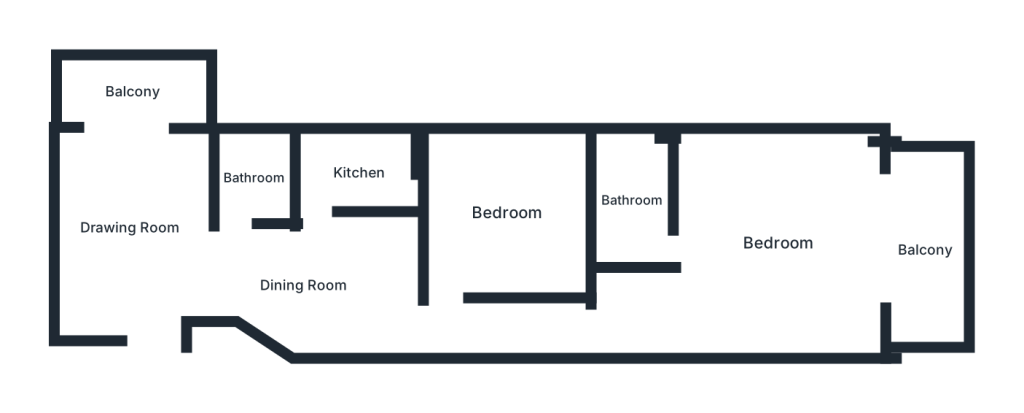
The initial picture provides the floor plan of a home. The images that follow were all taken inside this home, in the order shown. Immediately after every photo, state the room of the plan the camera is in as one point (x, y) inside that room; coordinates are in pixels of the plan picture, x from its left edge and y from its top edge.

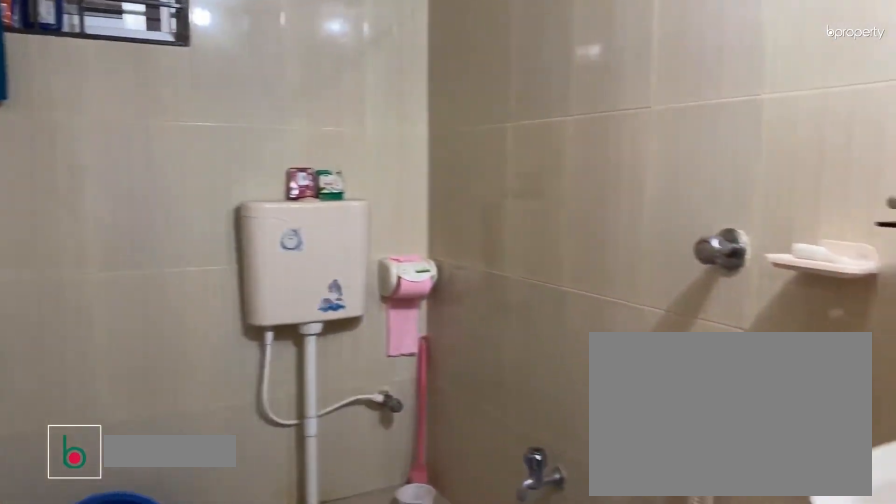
(252, 178)
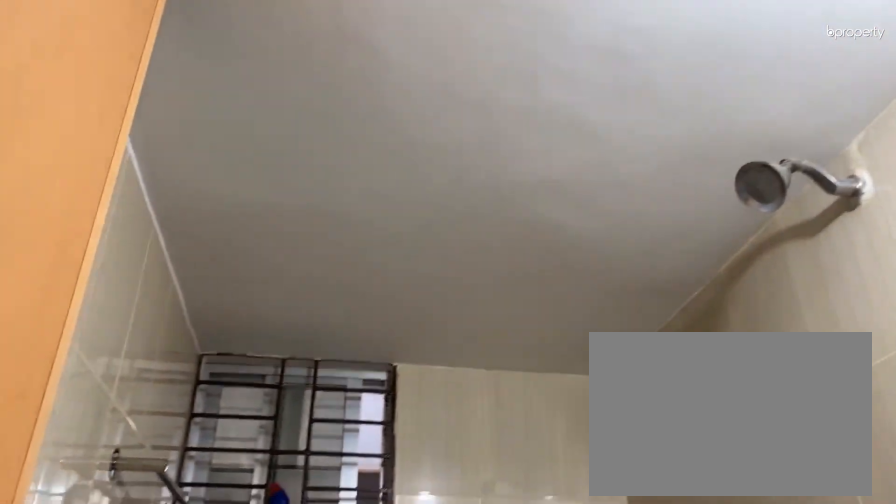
(252, 178)
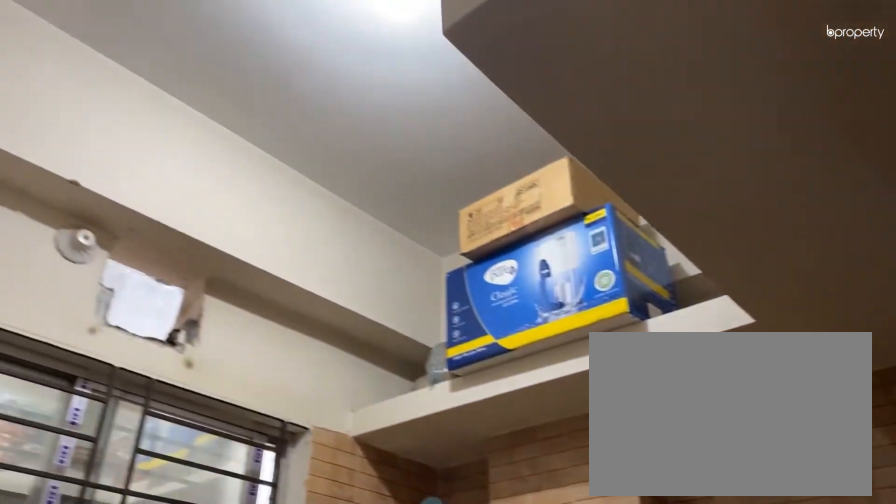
(360, 168)
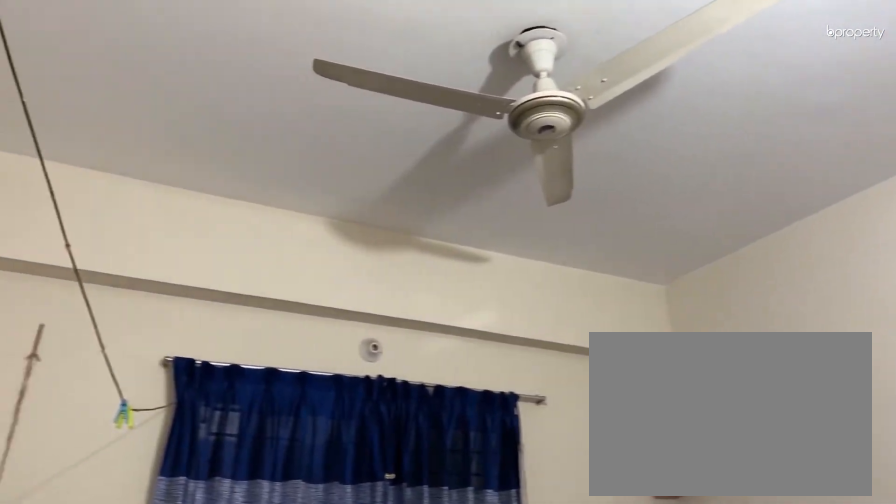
(505, 213)
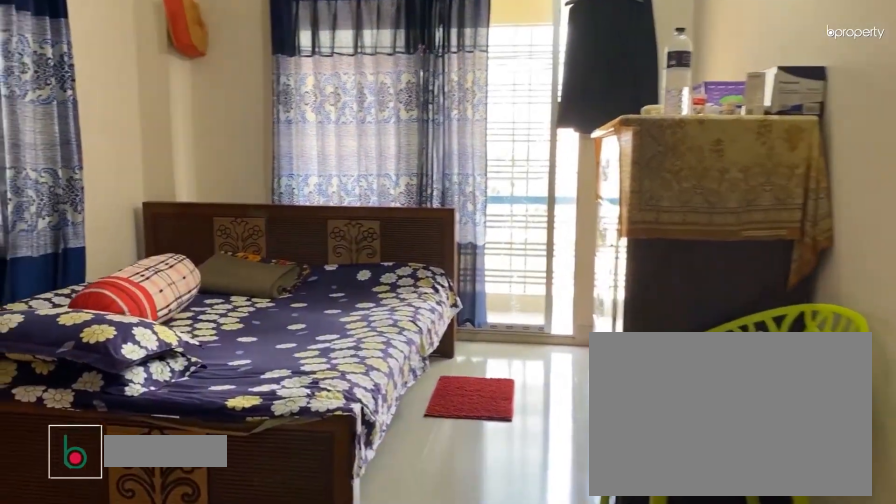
(779, 241)
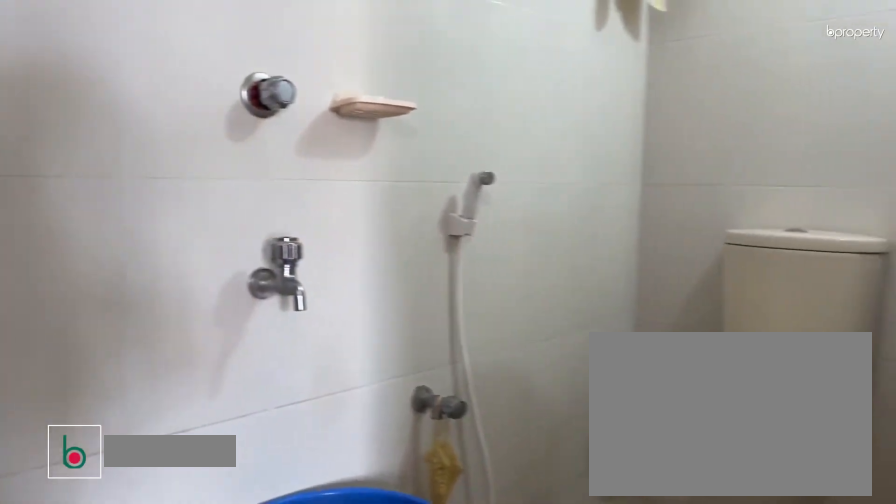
(630, 201)
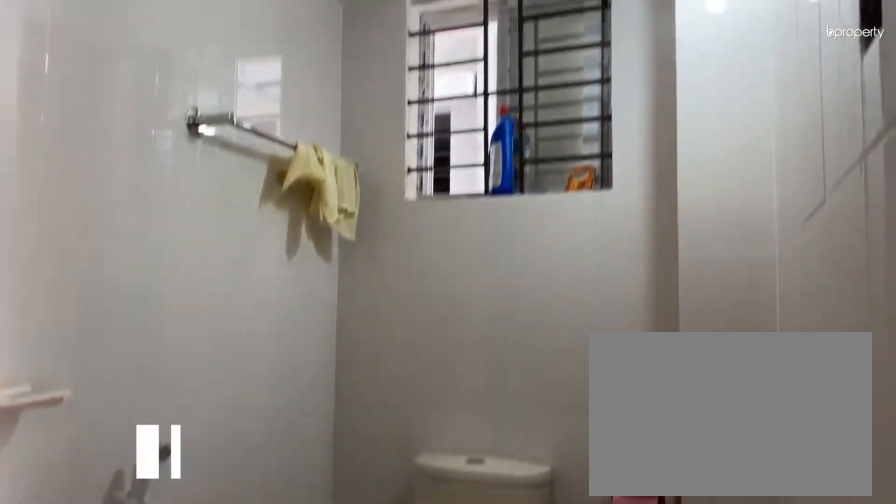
(630, 201)
